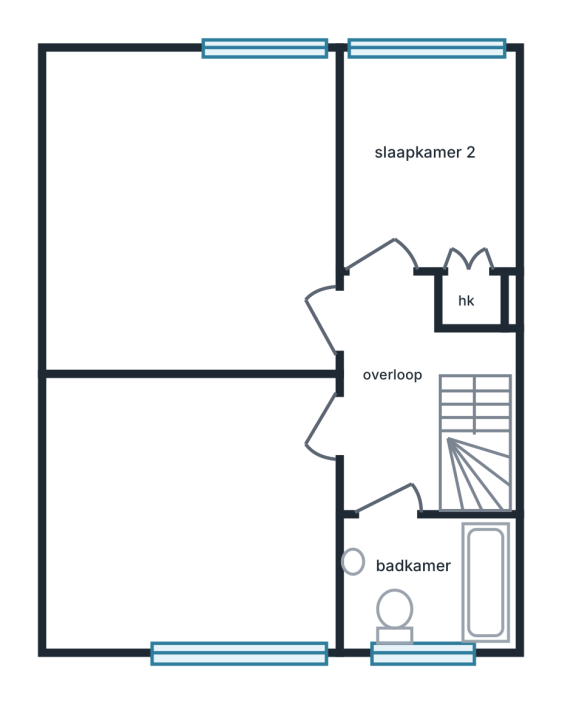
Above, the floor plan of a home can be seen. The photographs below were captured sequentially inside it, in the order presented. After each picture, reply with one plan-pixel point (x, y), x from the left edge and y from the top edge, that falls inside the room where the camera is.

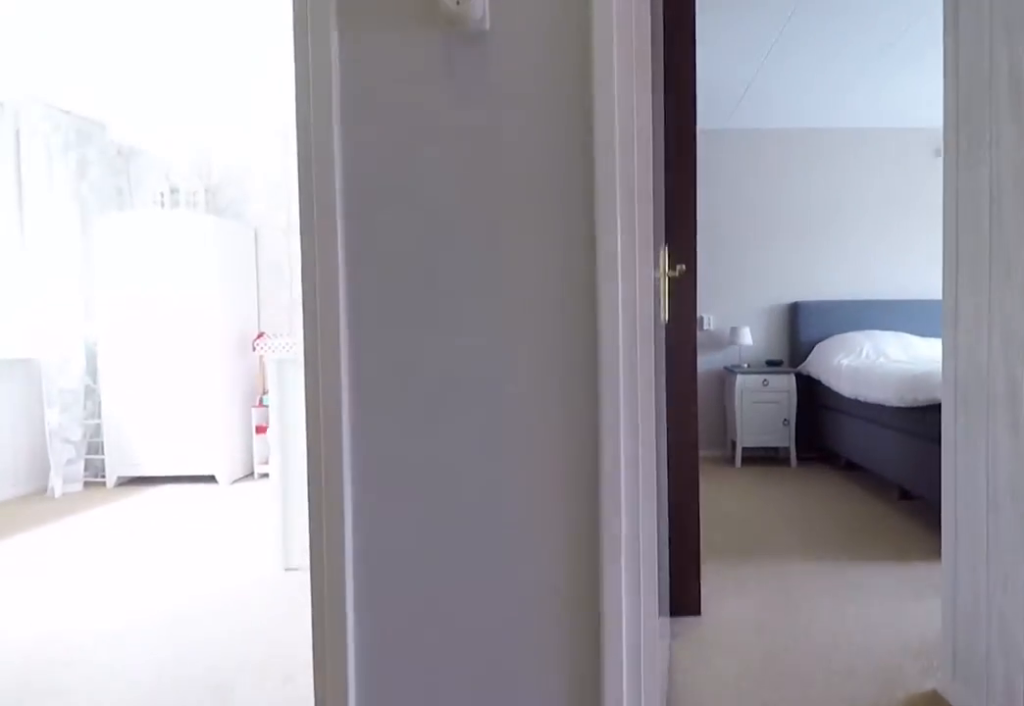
(399, 393)
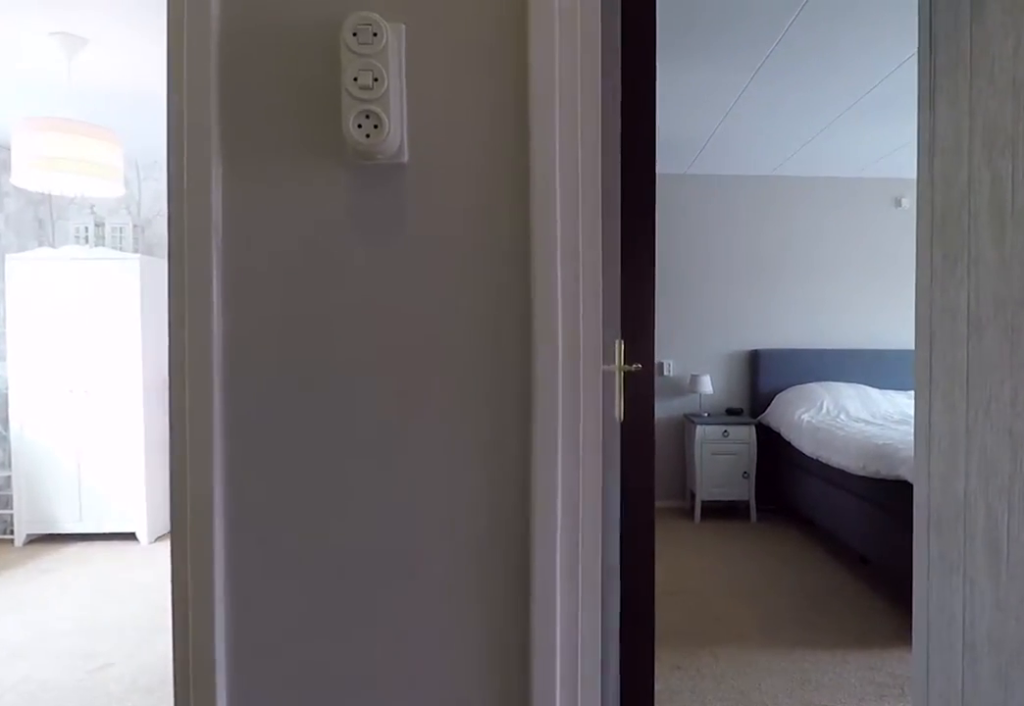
(399, 393)
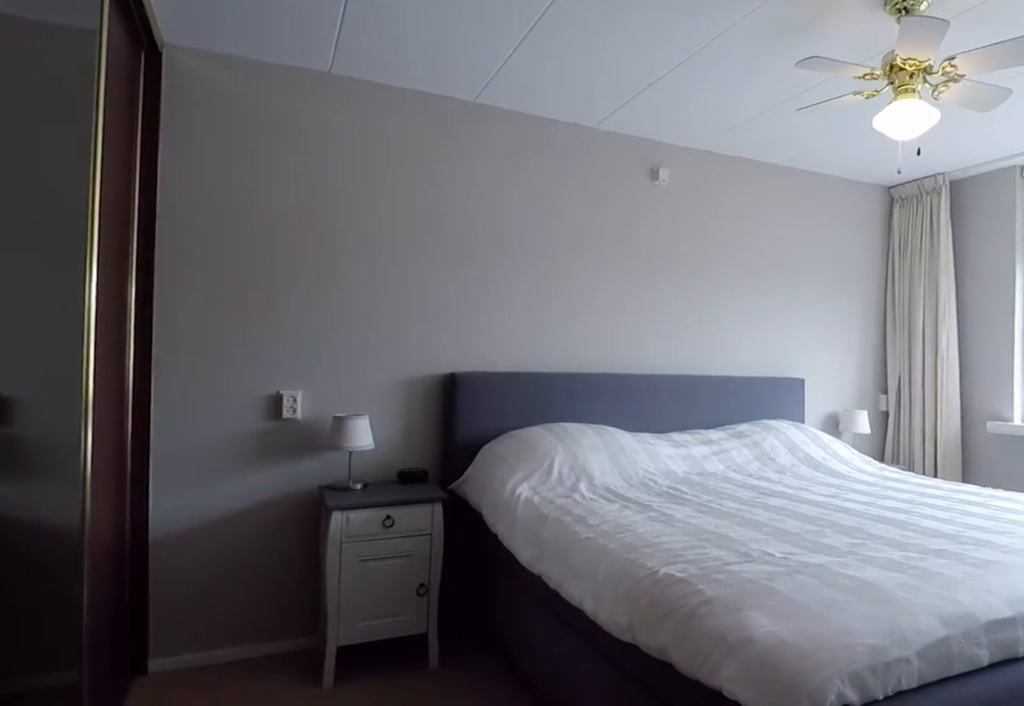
(192, 214)
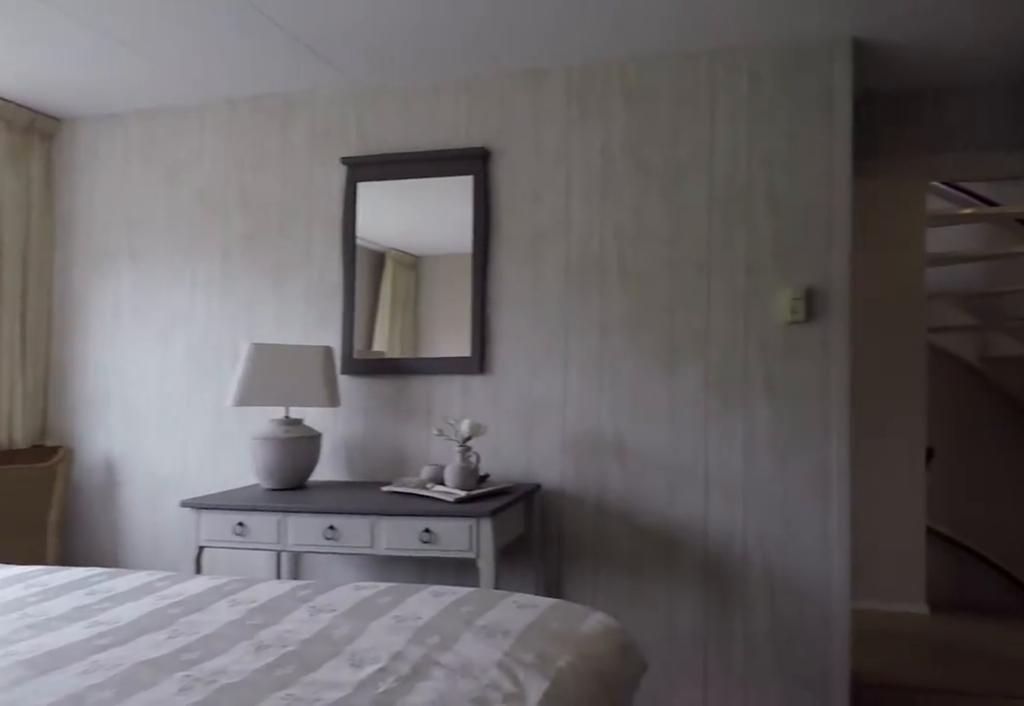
(192, 214)
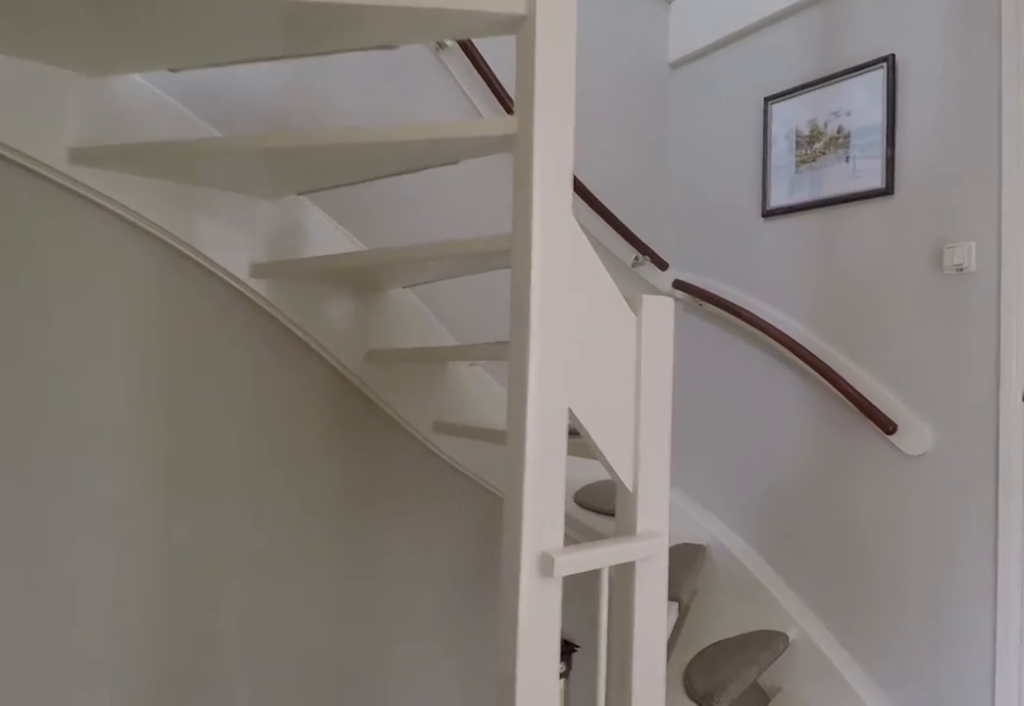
(400, 393)
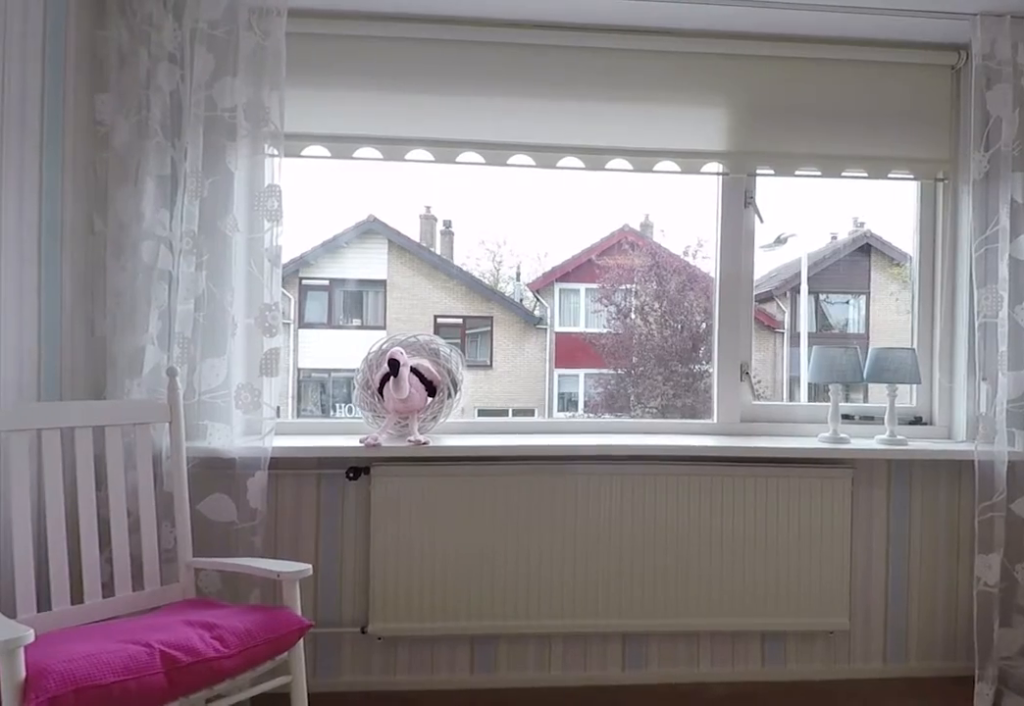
(63, 507)
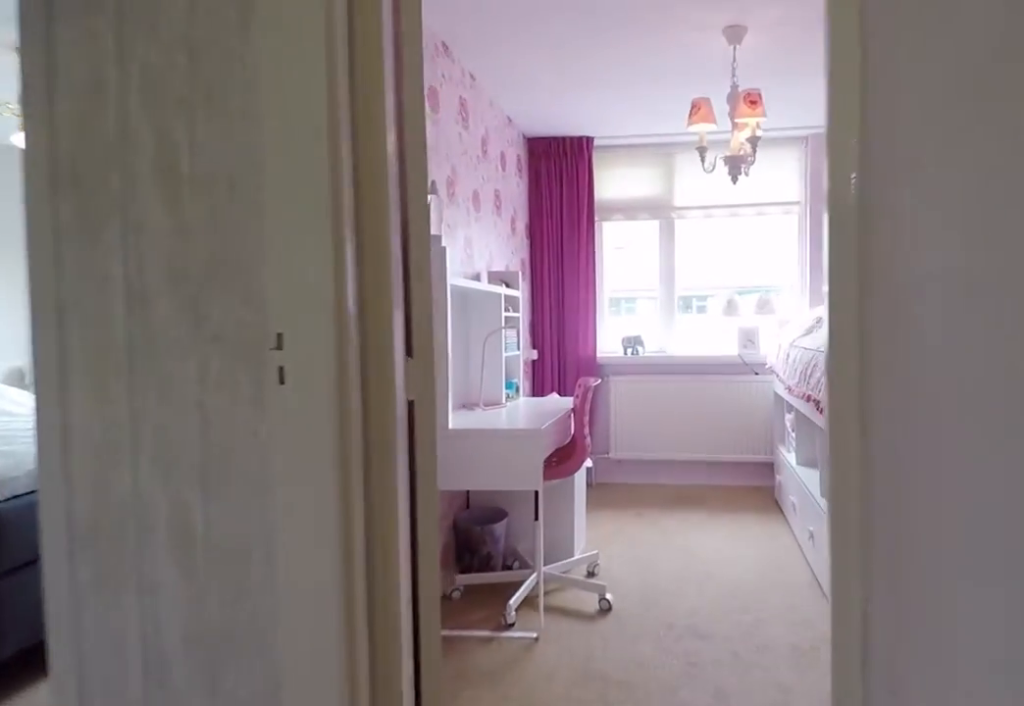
(399, 393)
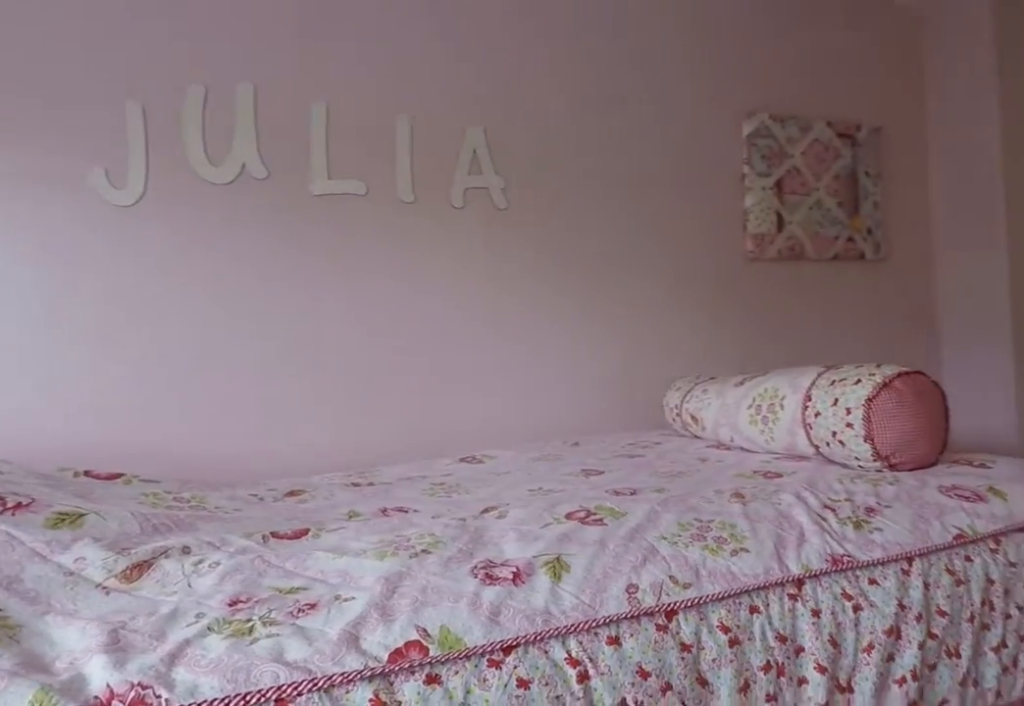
(428, 161)
